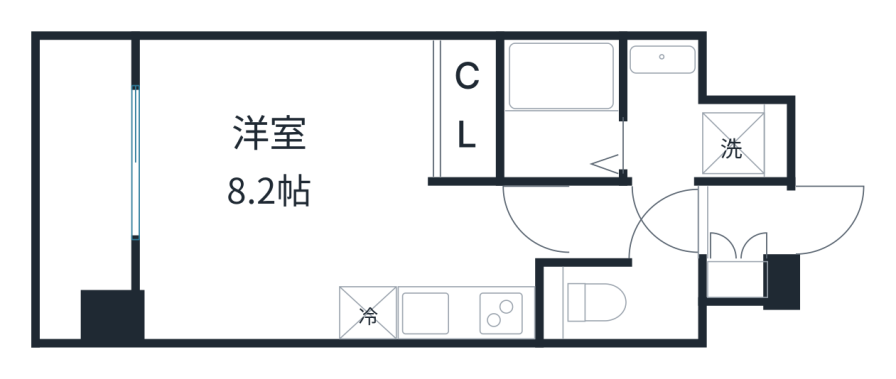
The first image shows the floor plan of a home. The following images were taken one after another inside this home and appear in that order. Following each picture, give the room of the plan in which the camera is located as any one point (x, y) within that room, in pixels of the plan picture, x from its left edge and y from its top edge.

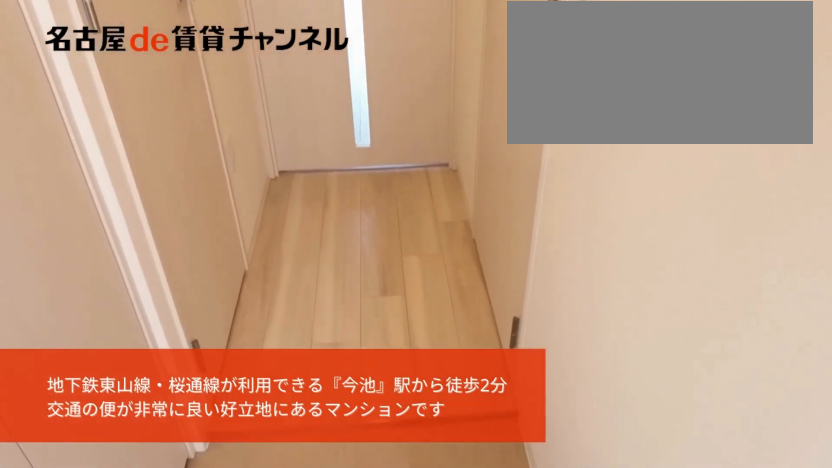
(682, 223)
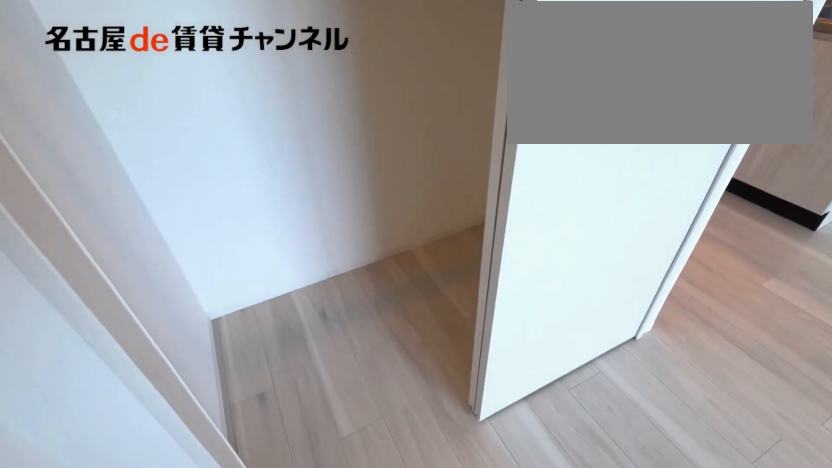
(469, 108)
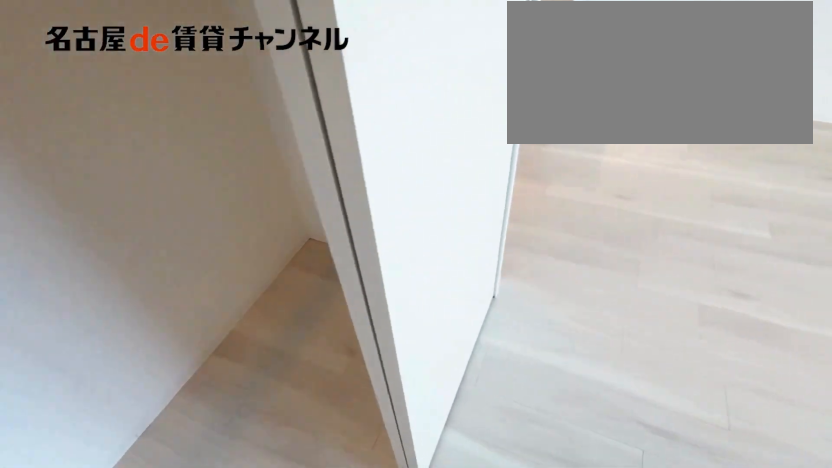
(469, 108)
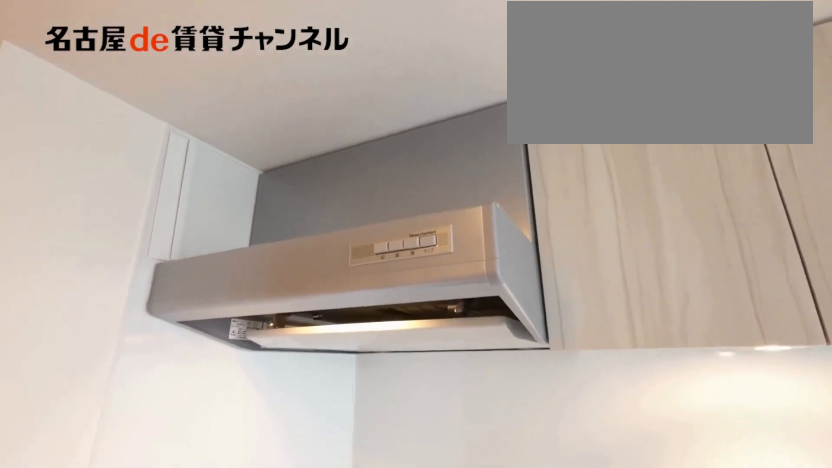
(466, 312)
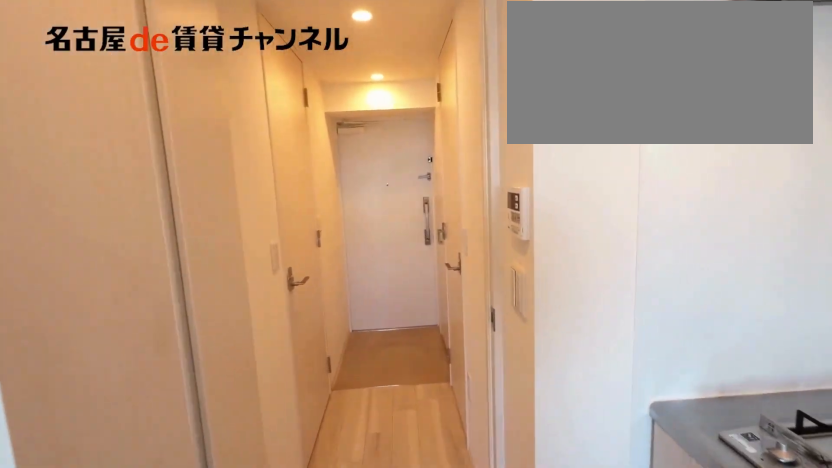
(466, 312)
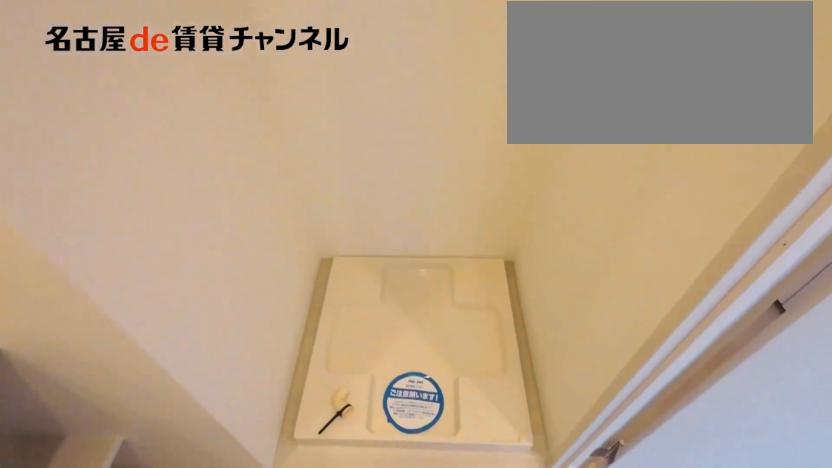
(694, 121)
